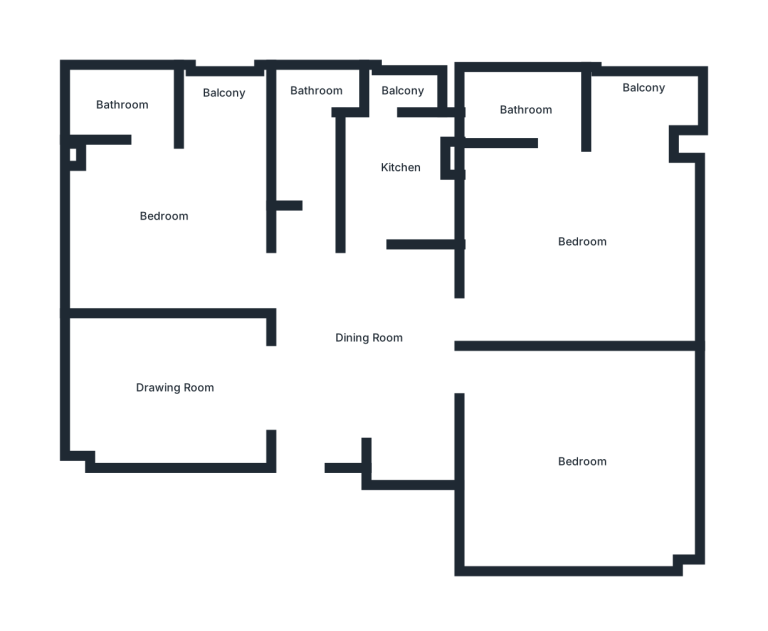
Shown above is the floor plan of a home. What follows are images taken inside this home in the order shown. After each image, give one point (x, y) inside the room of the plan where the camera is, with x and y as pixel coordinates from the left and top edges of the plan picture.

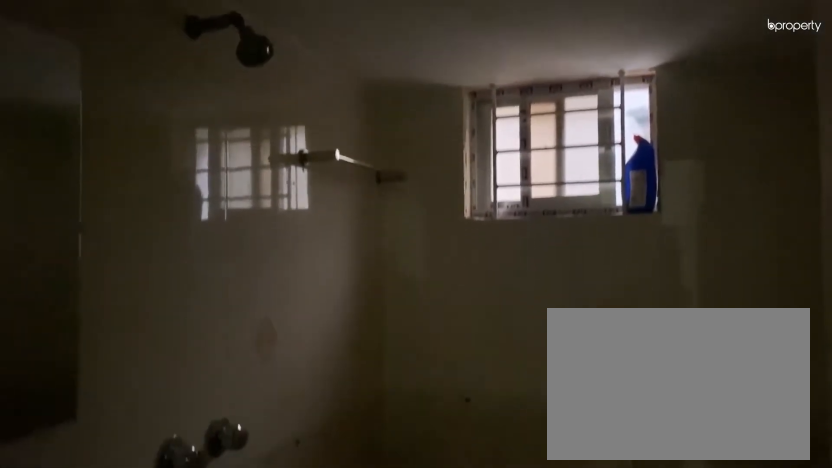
(315, 134)
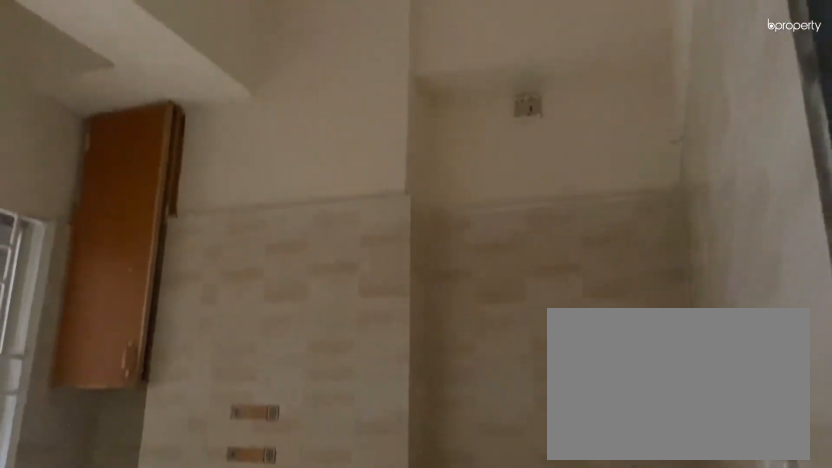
(392, 172)
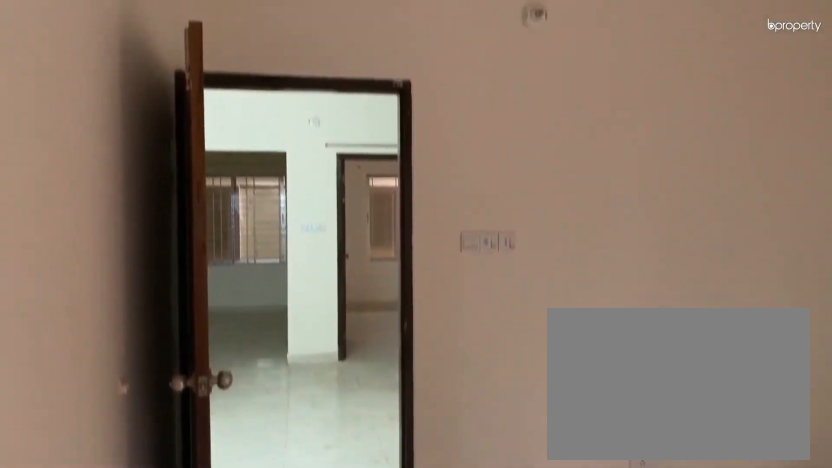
(572, 202)
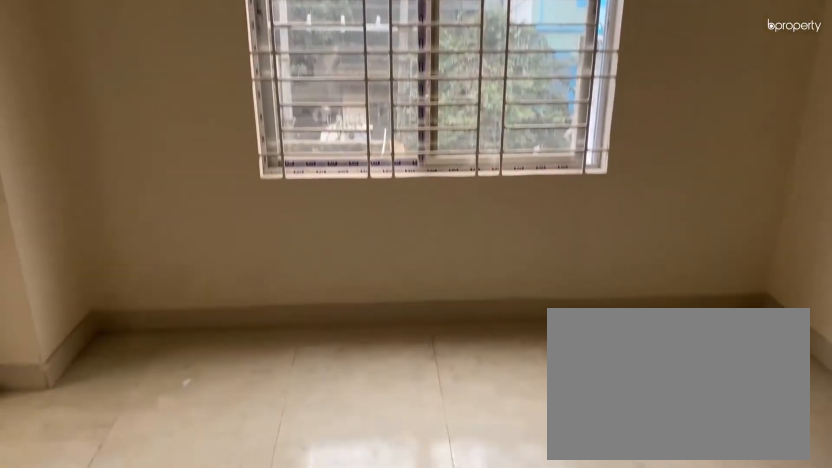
(572, 202)
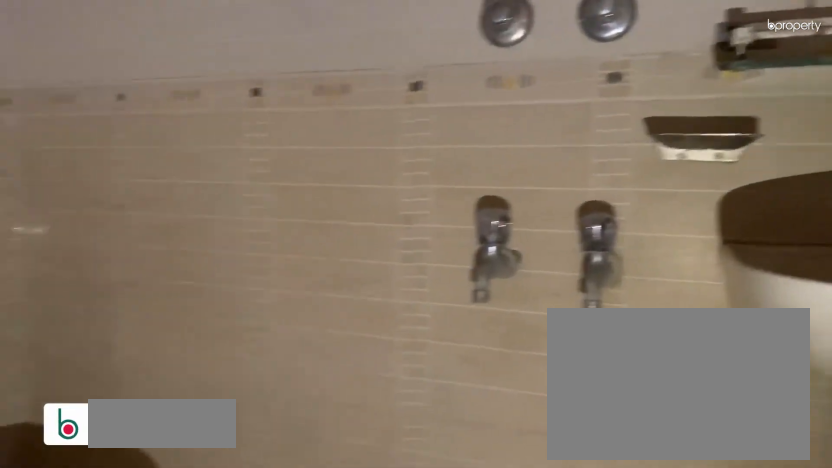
(527, 105)
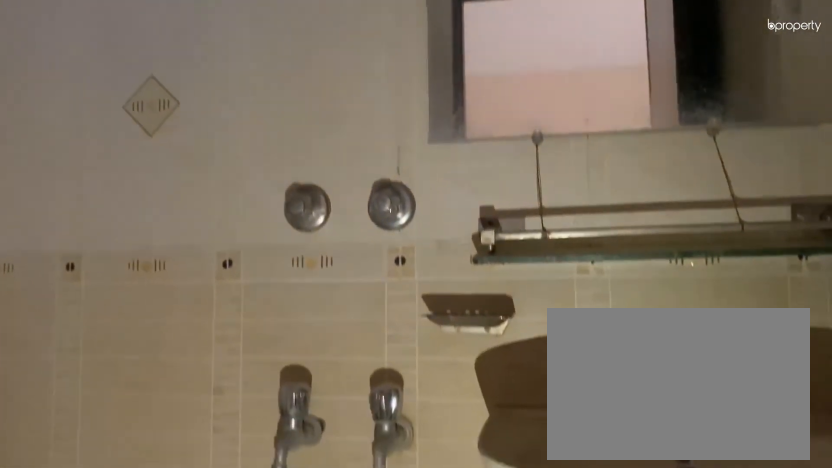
(527, 105)
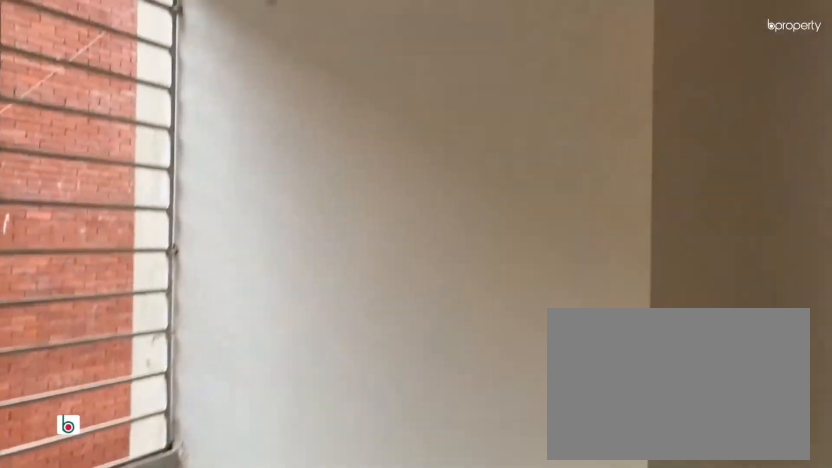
(633, 101)
